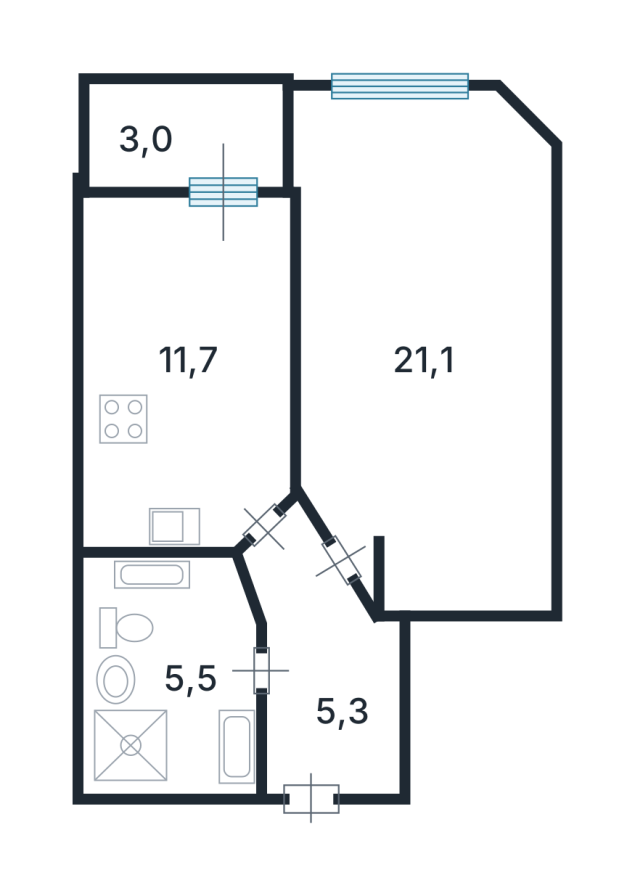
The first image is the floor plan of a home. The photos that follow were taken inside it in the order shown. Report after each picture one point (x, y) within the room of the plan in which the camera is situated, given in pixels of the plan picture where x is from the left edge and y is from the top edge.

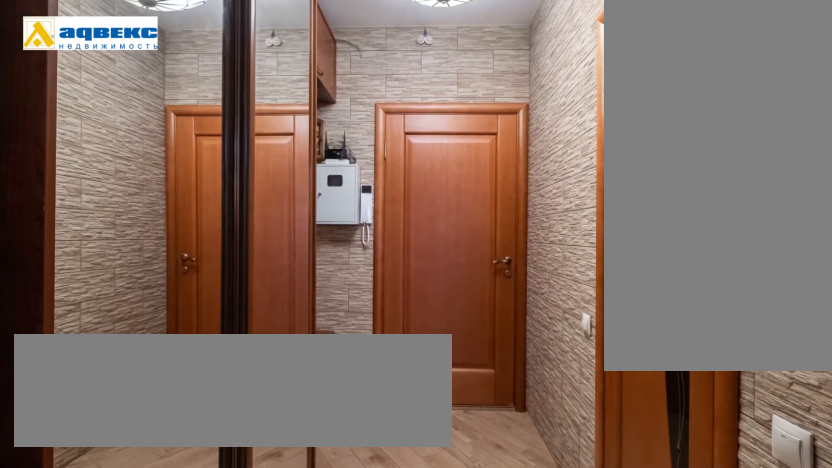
(316, 662)
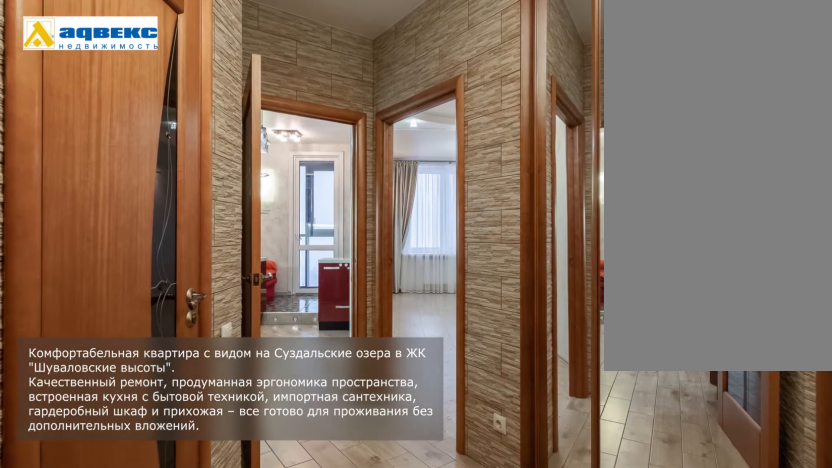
(316, 662)
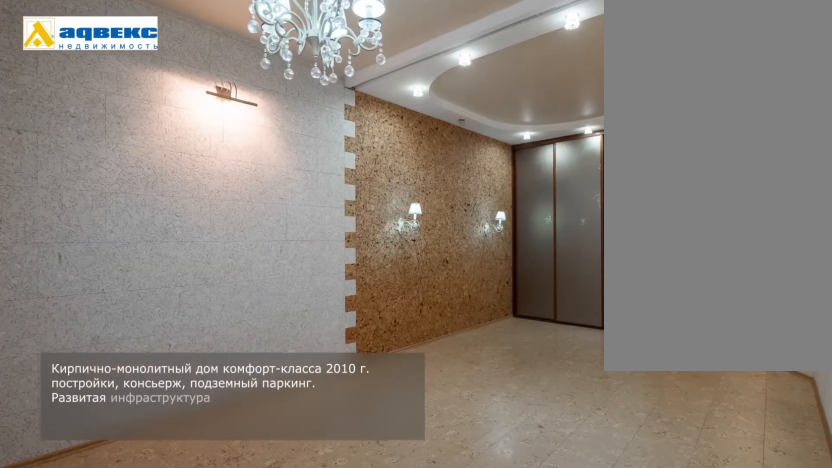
(416, 363)
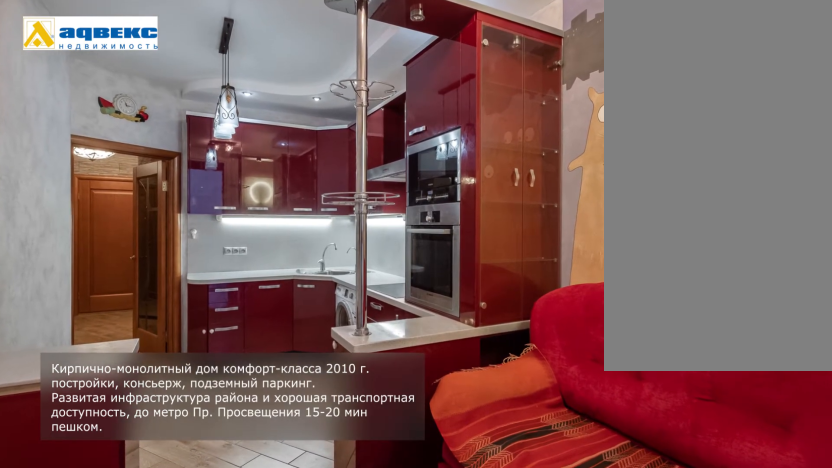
(189, 356)
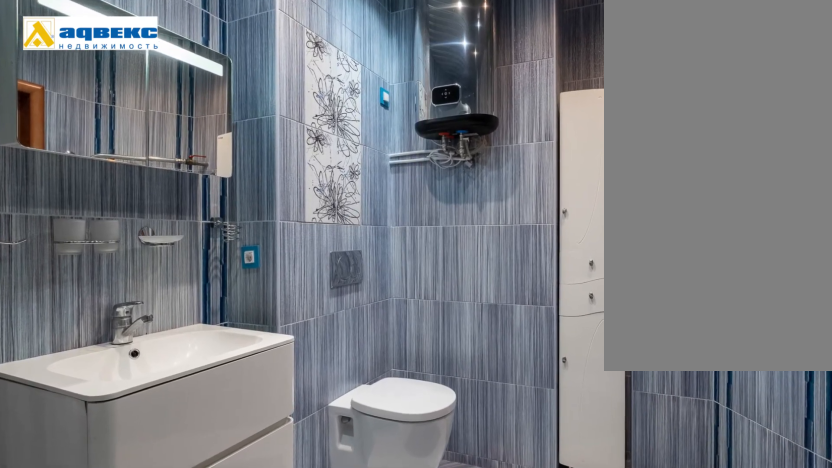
(175, 684)
